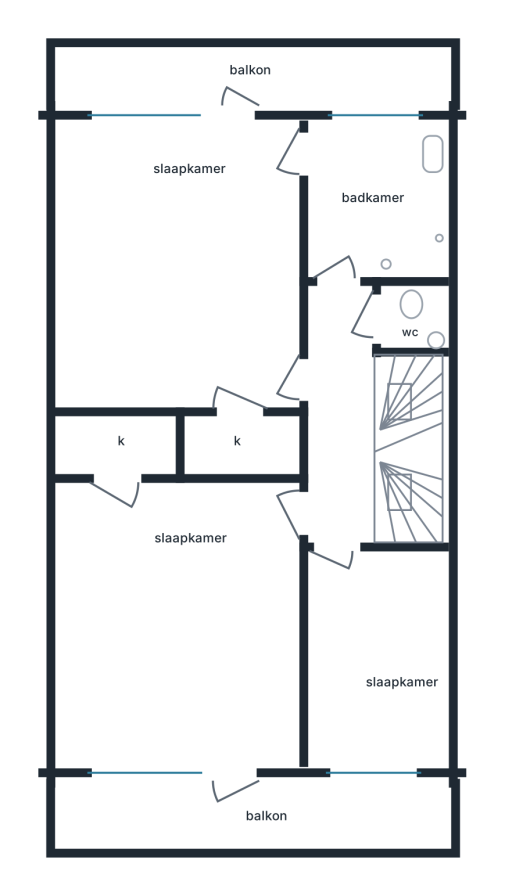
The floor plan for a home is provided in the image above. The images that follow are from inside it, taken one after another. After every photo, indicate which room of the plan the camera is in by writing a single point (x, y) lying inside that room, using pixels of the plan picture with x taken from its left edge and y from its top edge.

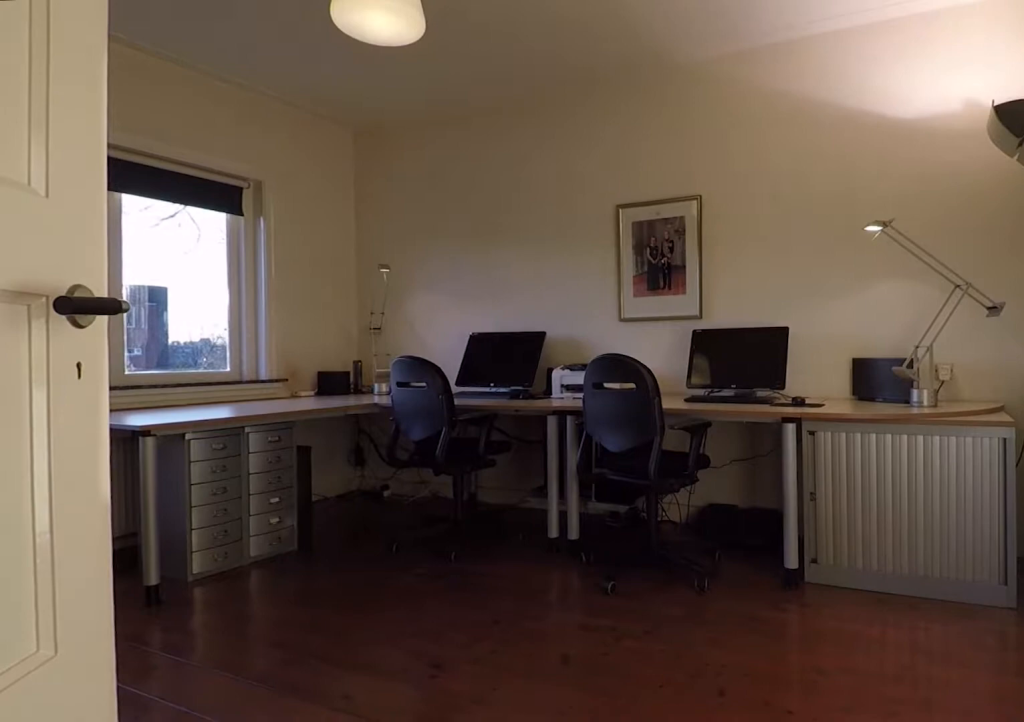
(177, 619)
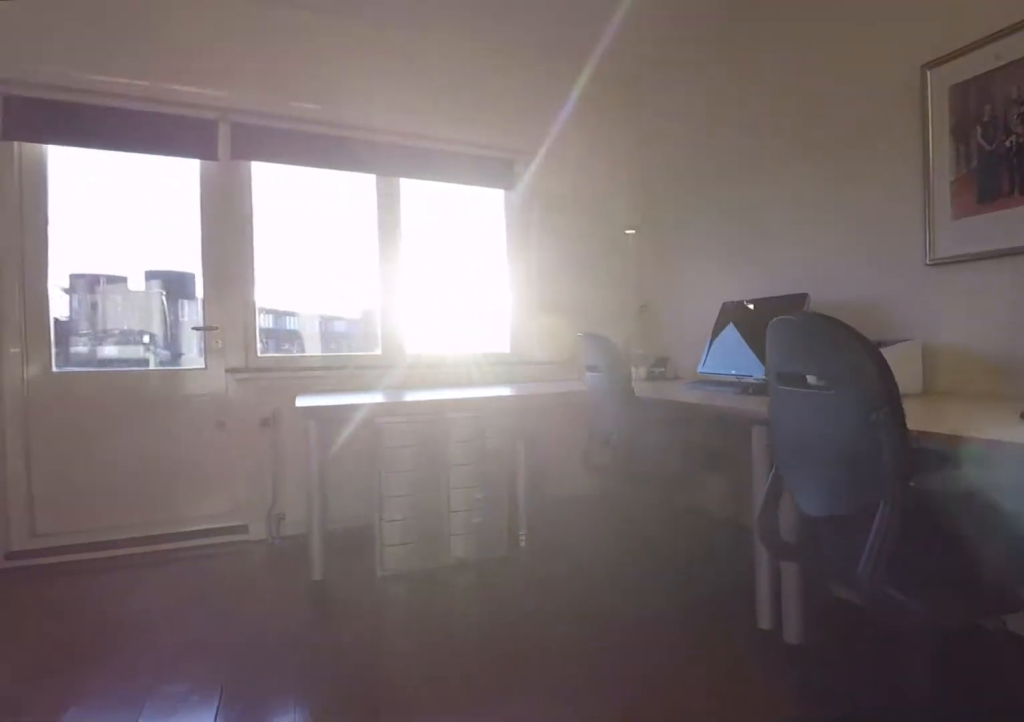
(177, 619)
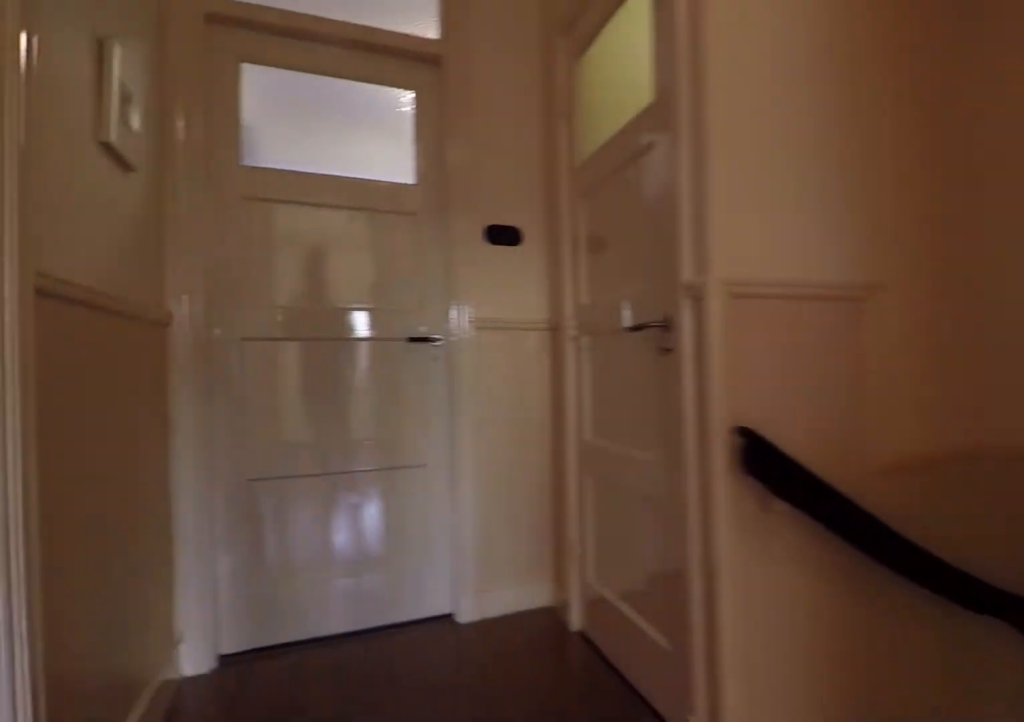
(341, 415)
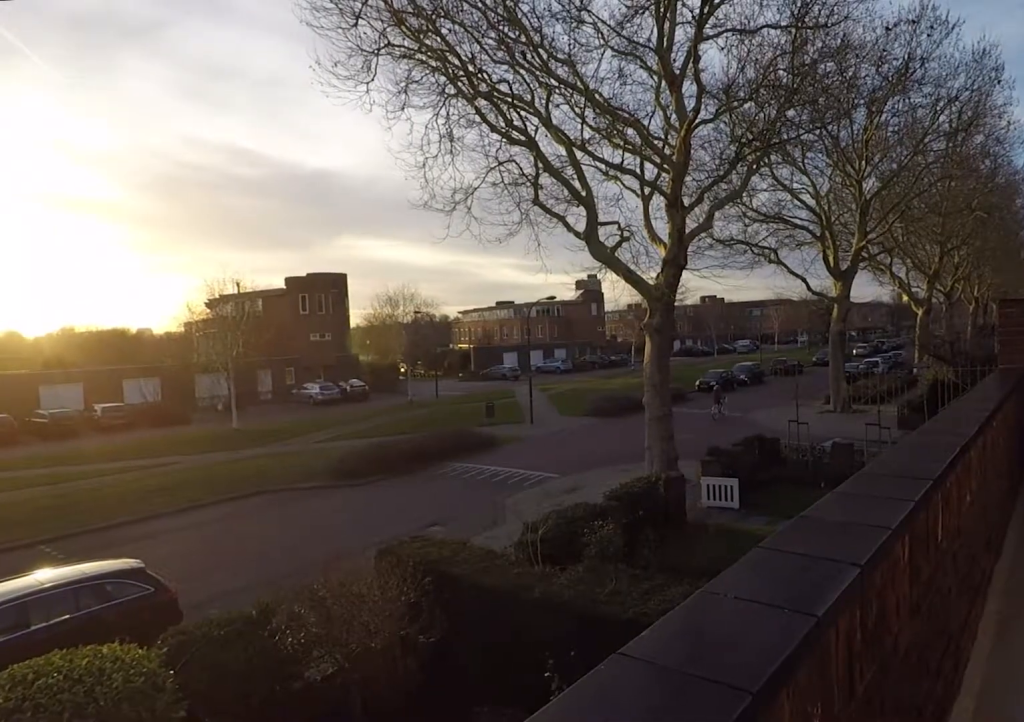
(248, 816)
